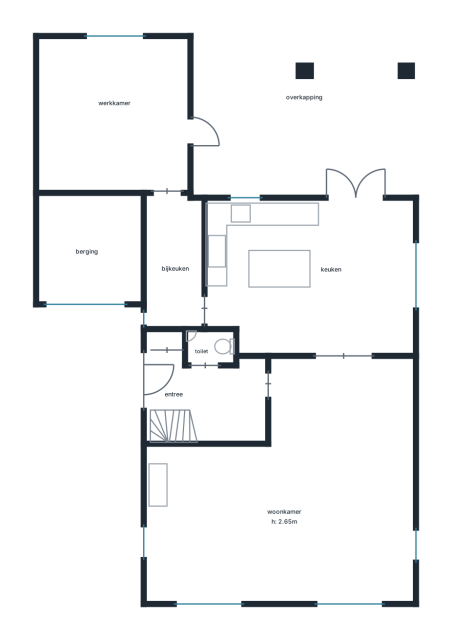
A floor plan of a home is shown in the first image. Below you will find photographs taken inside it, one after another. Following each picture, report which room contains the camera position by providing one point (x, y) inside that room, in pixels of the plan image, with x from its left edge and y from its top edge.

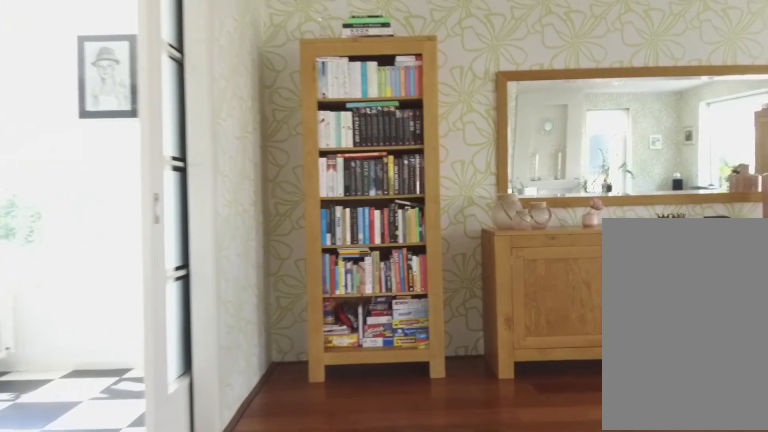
(297, 496)
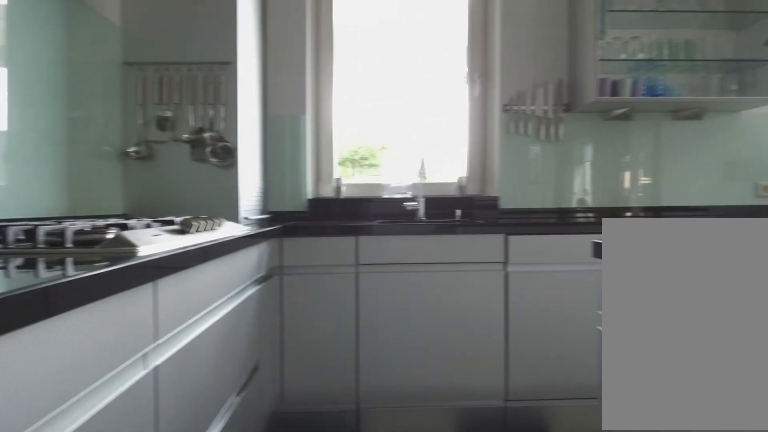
(329, 281)
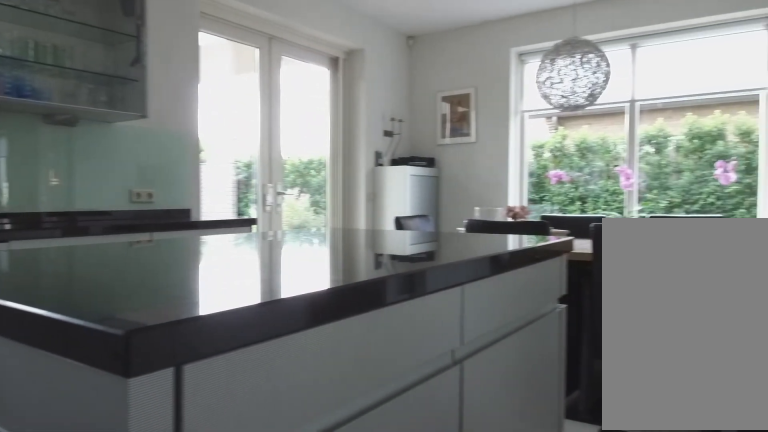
(329, 281)
